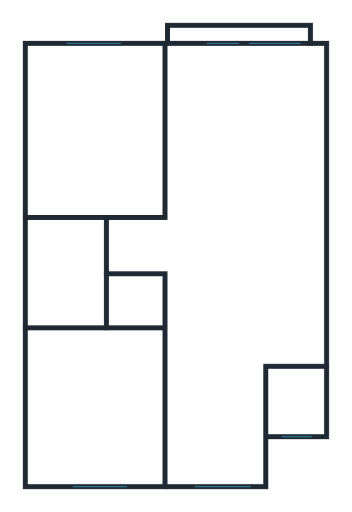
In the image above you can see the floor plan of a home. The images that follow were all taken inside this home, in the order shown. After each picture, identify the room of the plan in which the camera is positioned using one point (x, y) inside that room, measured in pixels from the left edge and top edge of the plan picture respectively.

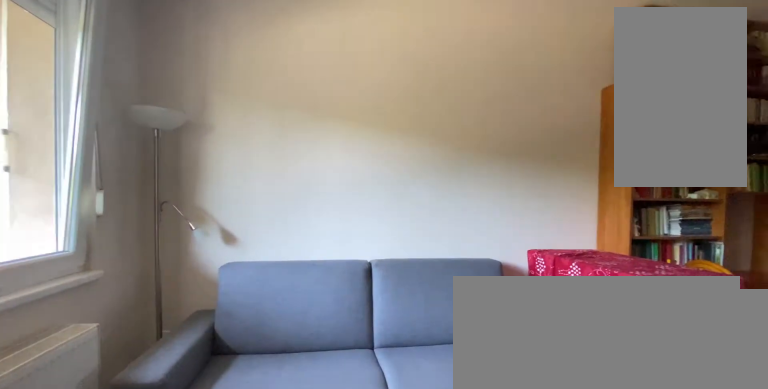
(228, 236)
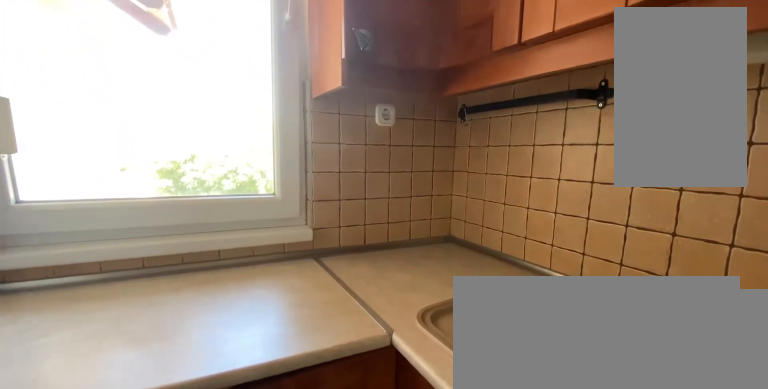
(212, 410)
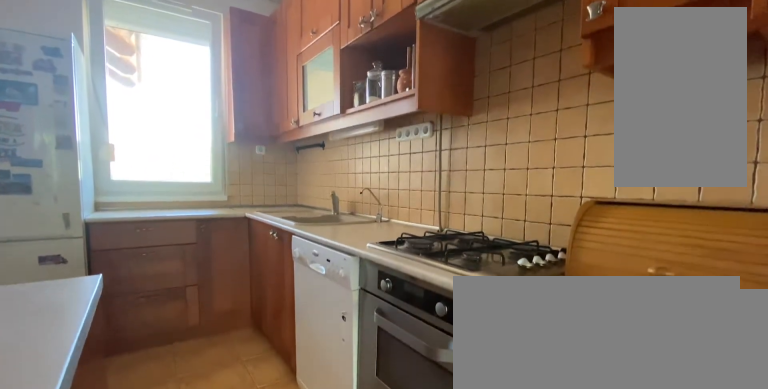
(212, 410)
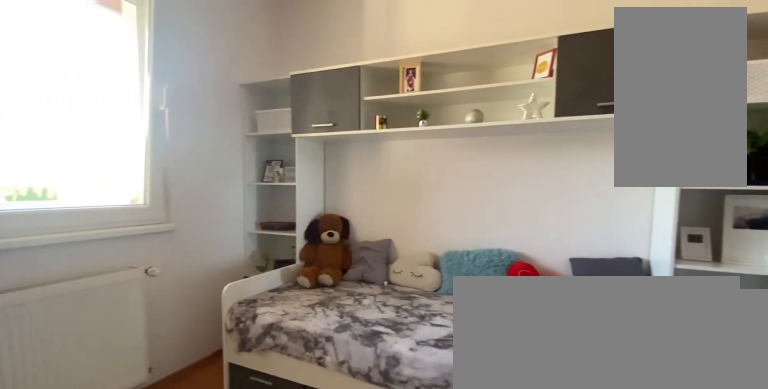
(106, 410)
